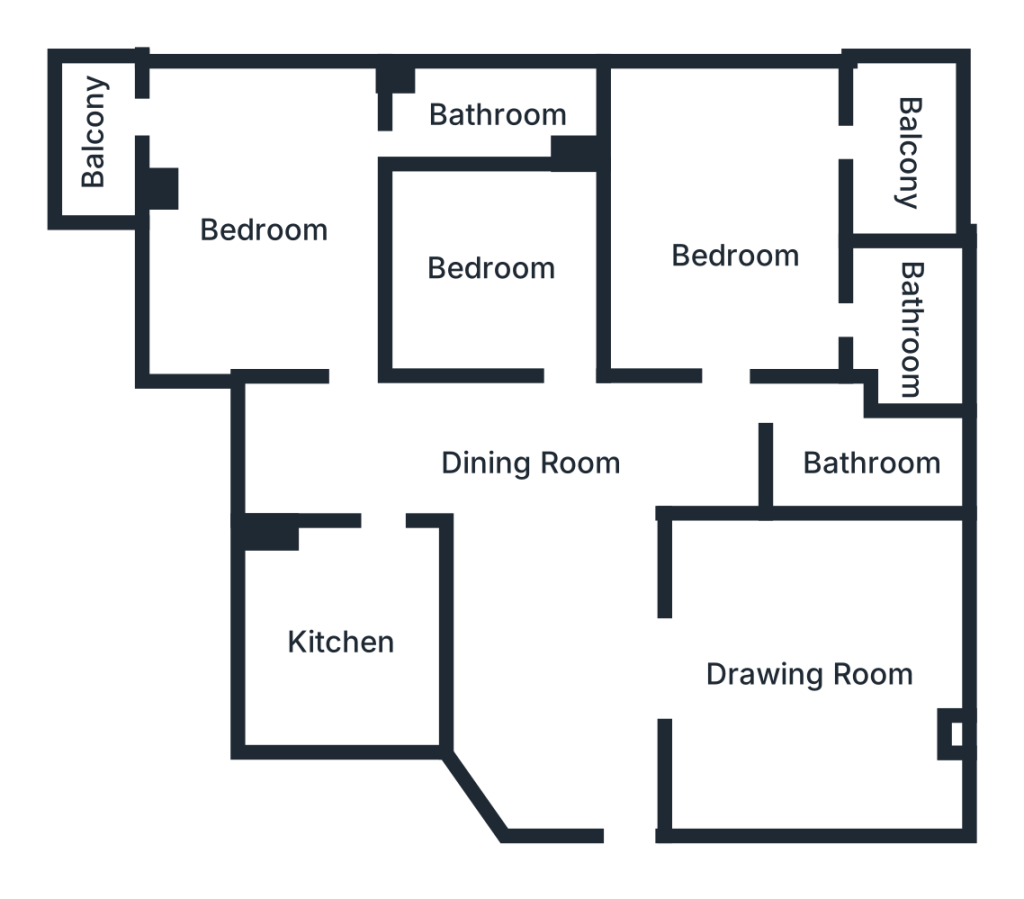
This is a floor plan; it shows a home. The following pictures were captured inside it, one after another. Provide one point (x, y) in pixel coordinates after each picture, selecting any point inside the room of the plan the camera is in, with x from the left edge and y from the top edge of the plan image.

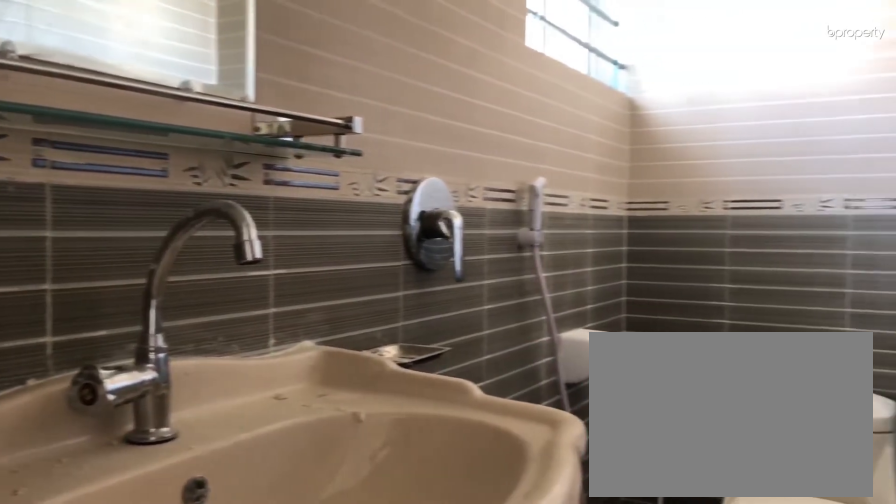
(496, 119)
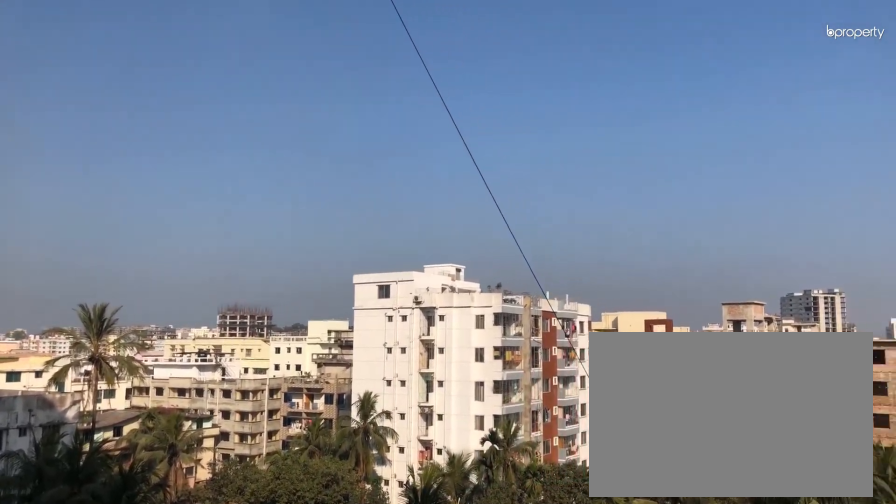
(93, 130)
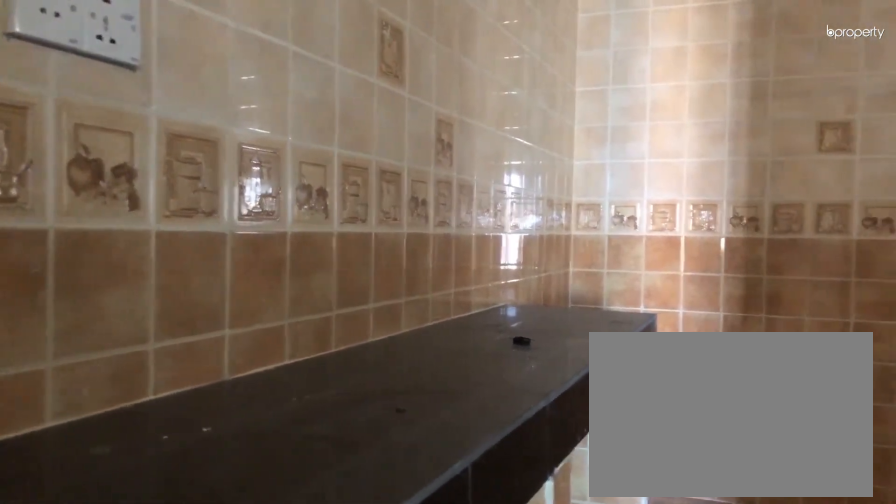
(343, 642)
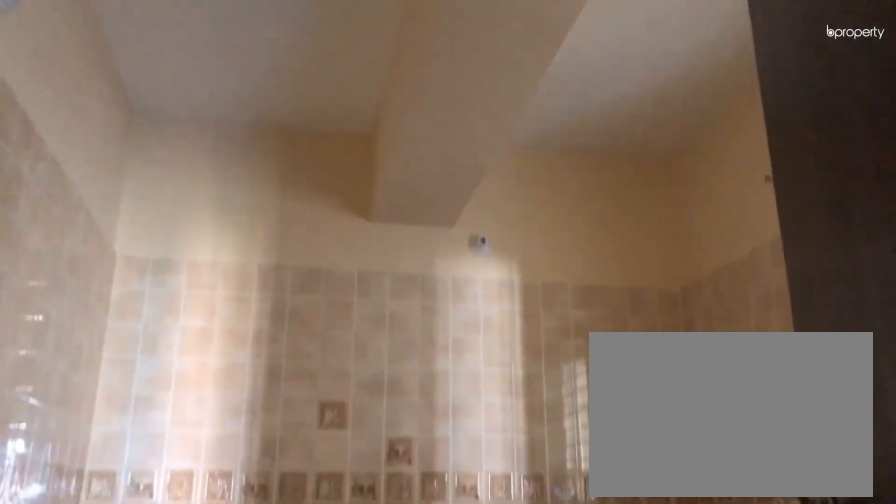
(344, 642)
